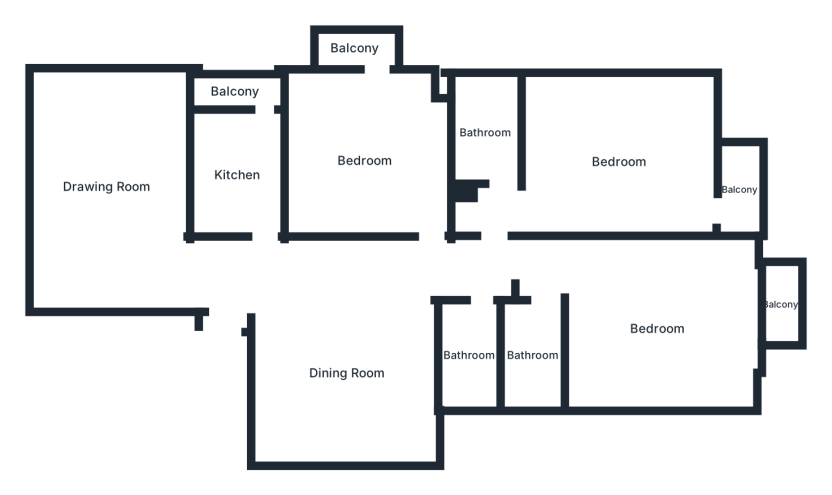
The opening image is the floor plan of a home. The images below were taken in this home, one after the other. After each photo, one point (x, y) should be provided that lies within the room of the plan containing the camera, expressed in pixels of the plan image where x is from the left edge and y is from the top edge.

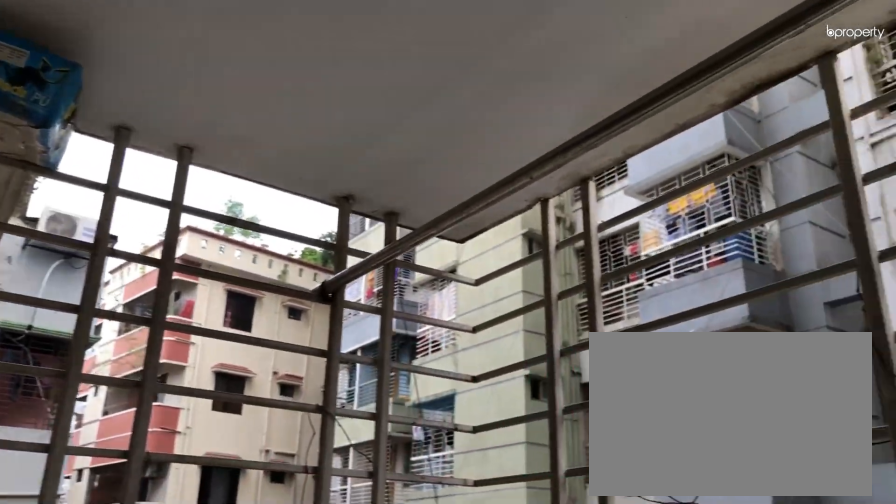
(356, 48)
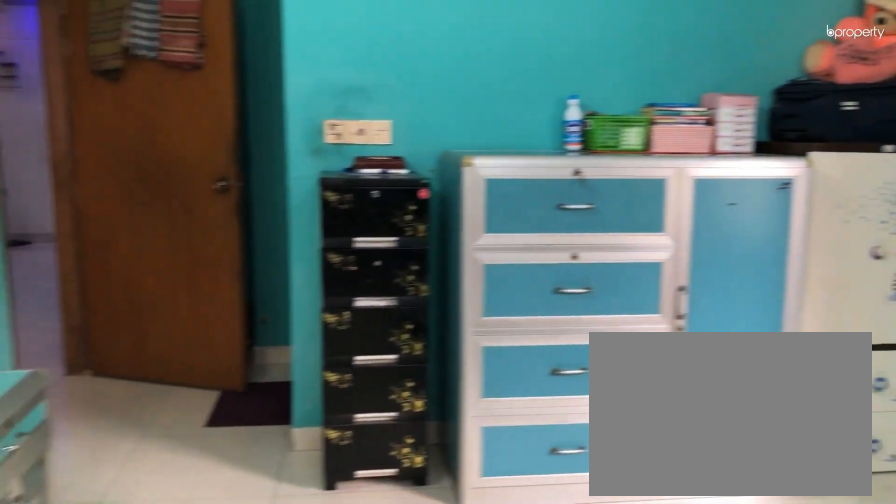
(619, 162)
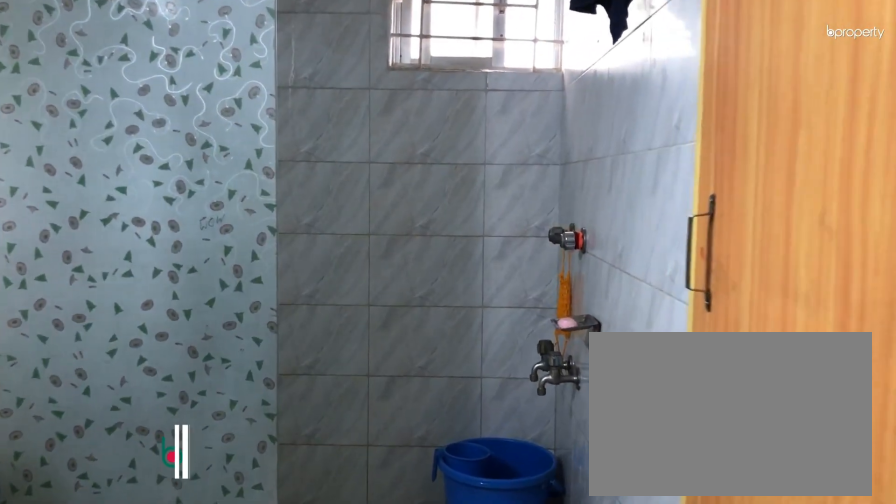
(487, 138)
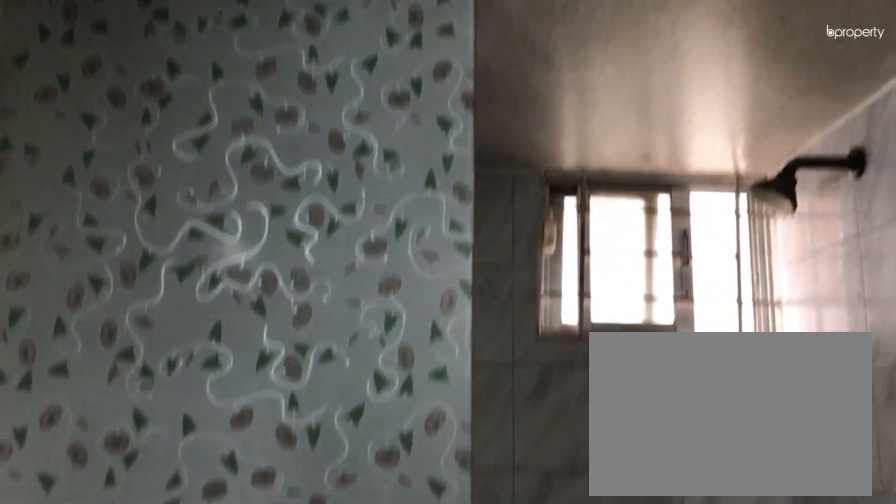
(484, 134)
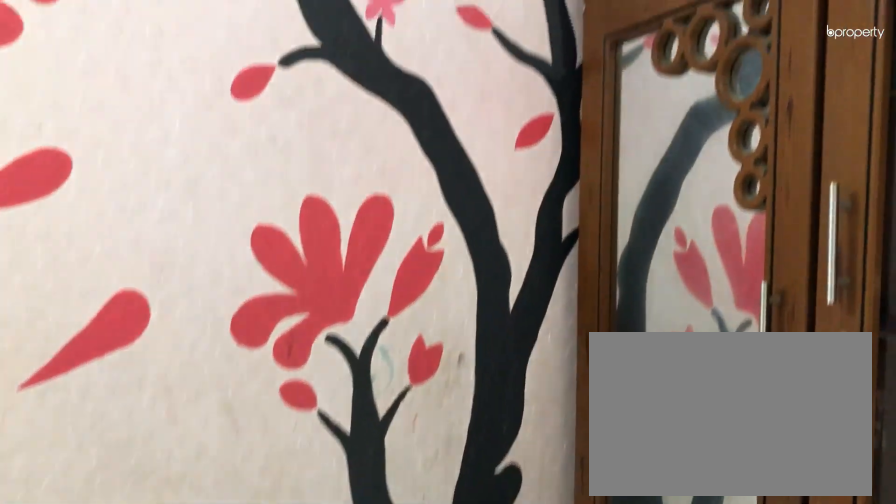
(658, 329)
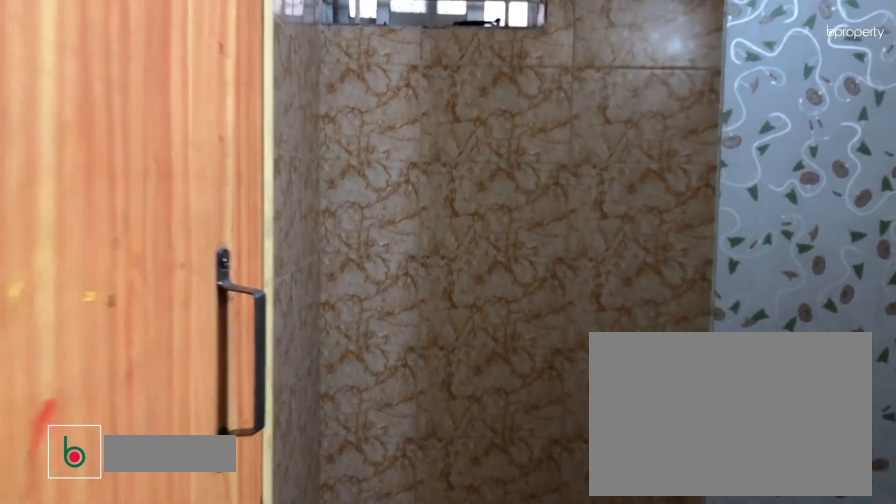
(533, 354)
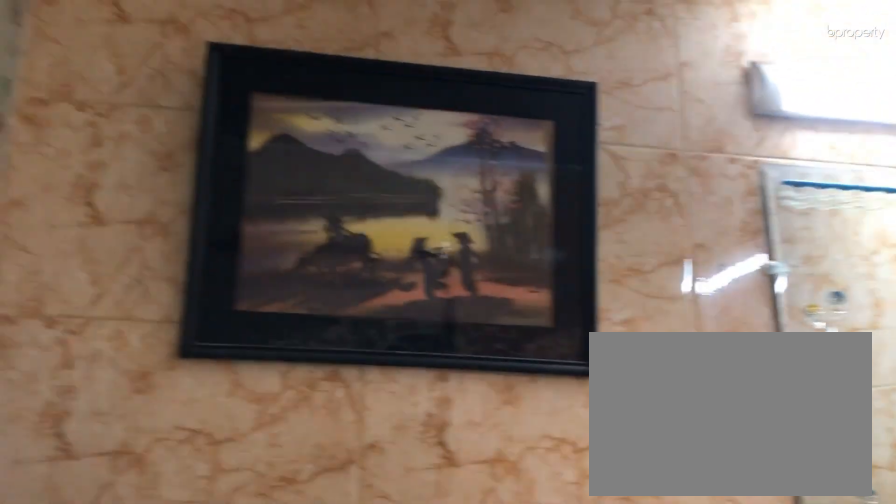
(533, 354)
